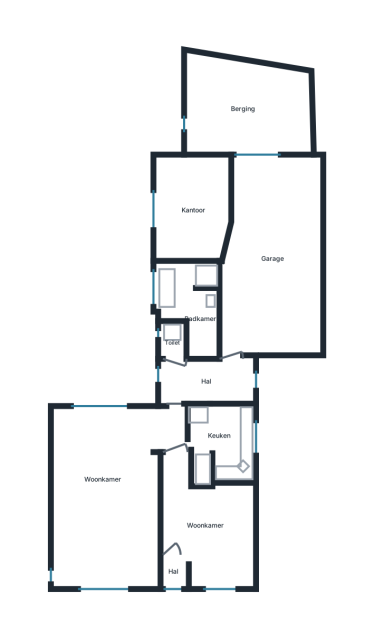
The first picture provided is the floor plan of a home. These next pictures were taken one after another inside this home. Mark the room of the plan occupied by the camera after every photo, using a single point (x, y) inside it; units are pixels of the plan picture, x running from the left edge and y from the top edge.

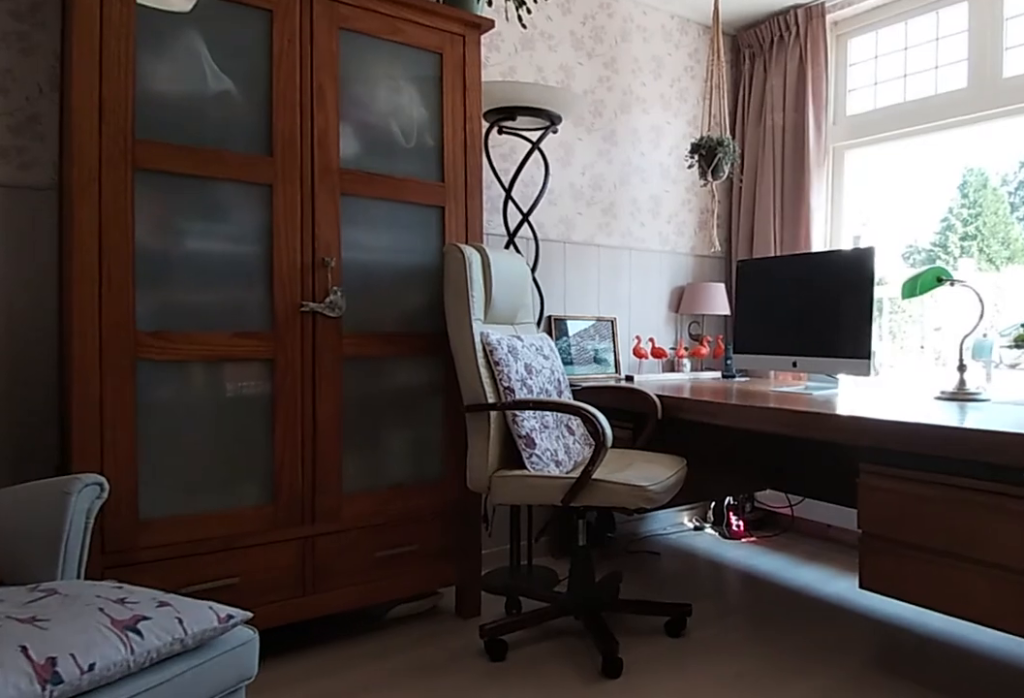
(207, 526)
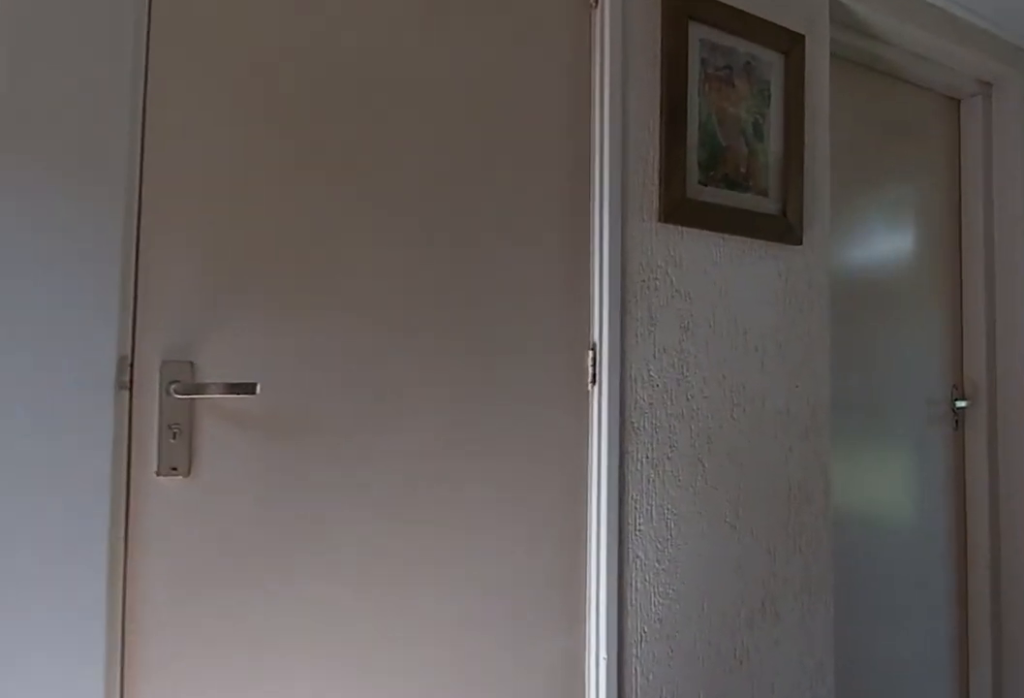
(205, 379)
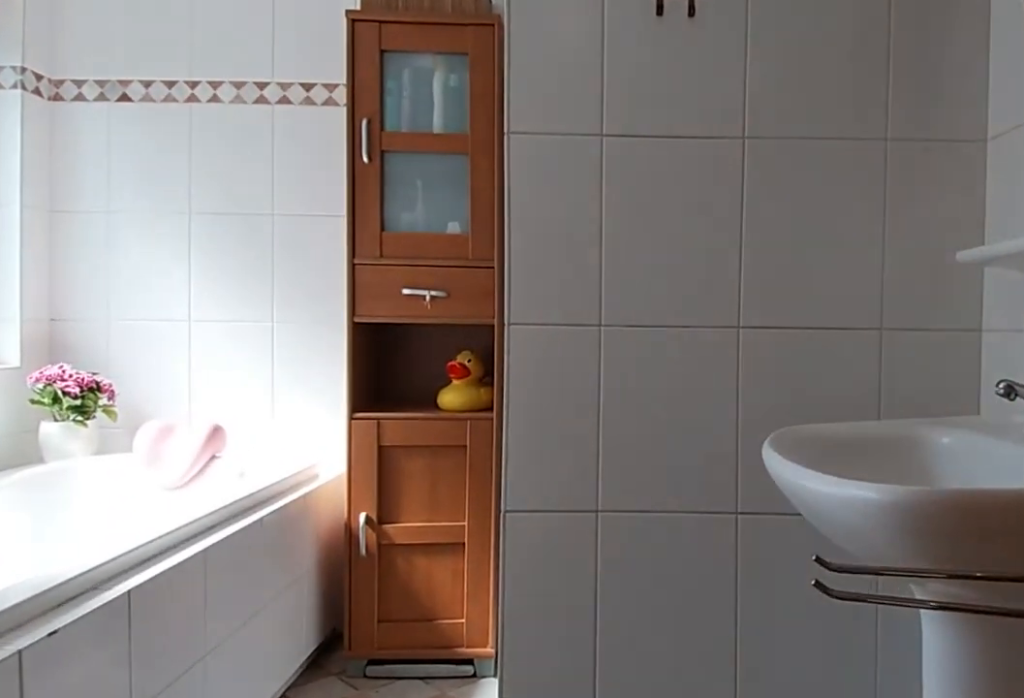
(190, 303)
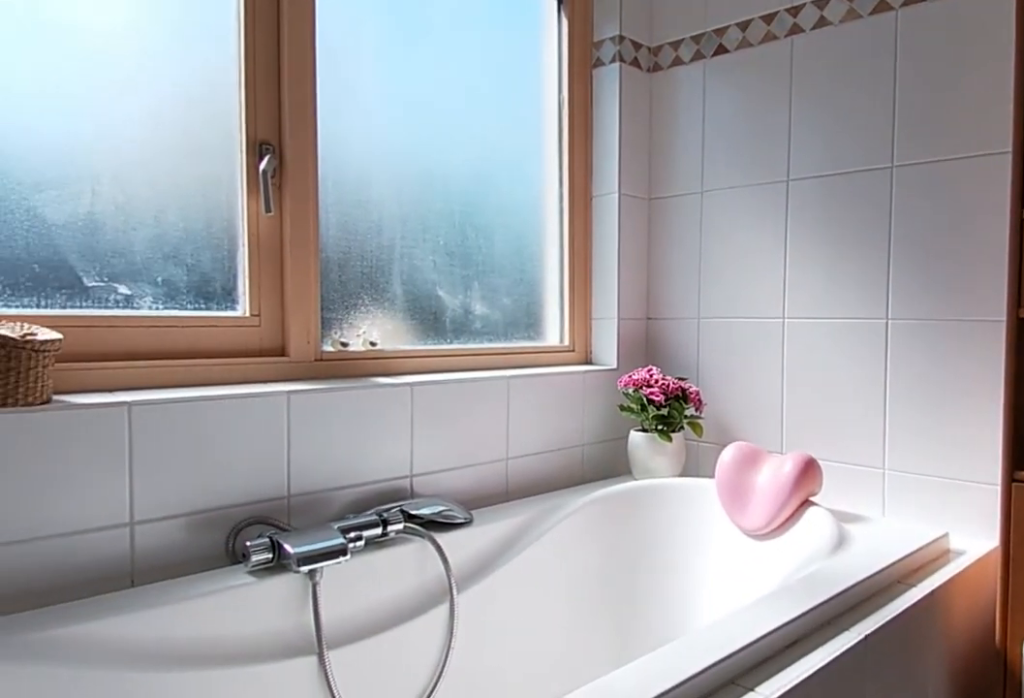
(190, 303)
